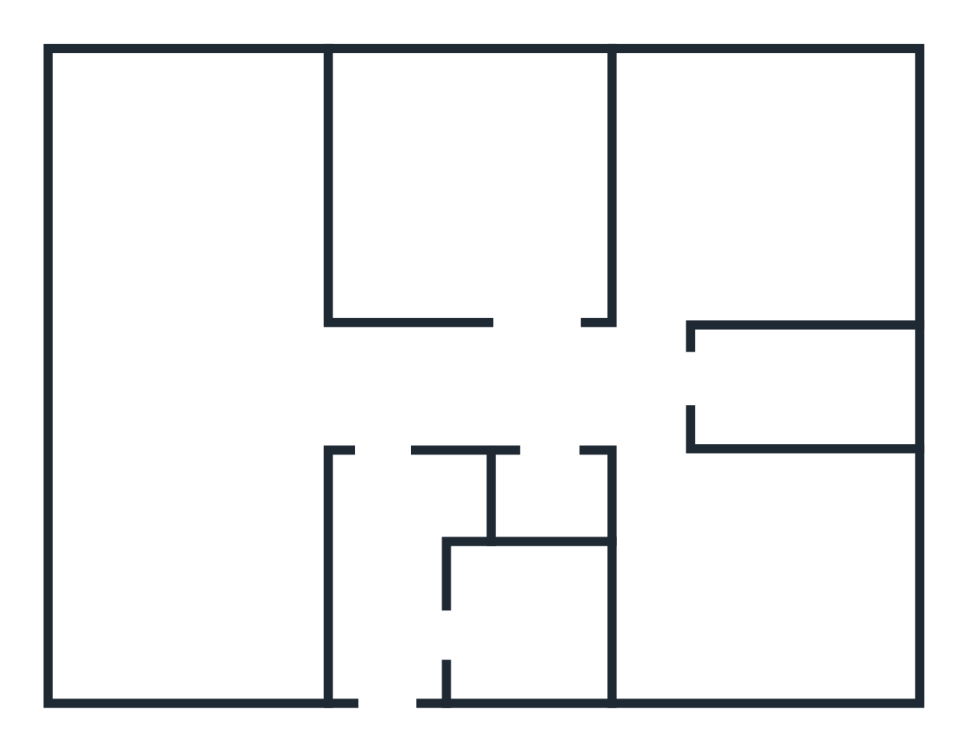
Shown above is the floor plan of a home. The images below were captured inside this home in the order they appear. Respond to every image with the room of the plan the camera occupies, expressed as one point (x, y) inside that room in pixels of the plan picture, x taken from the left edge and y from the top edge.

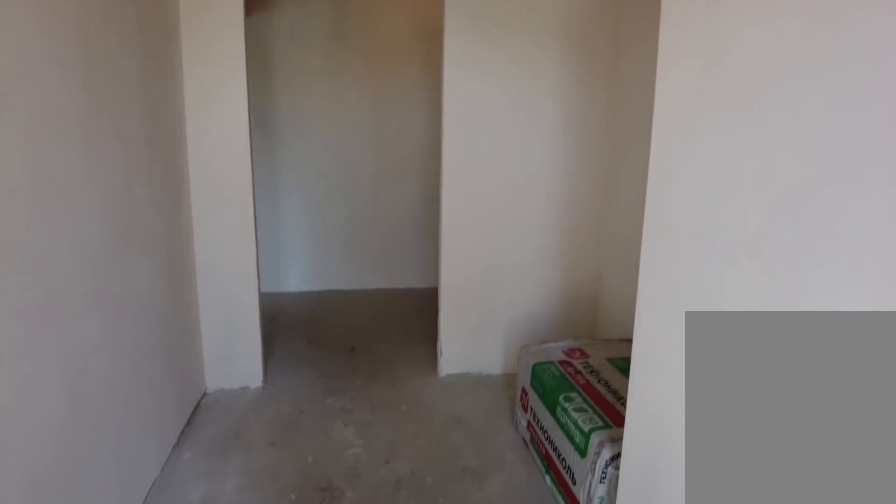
(405, 656)
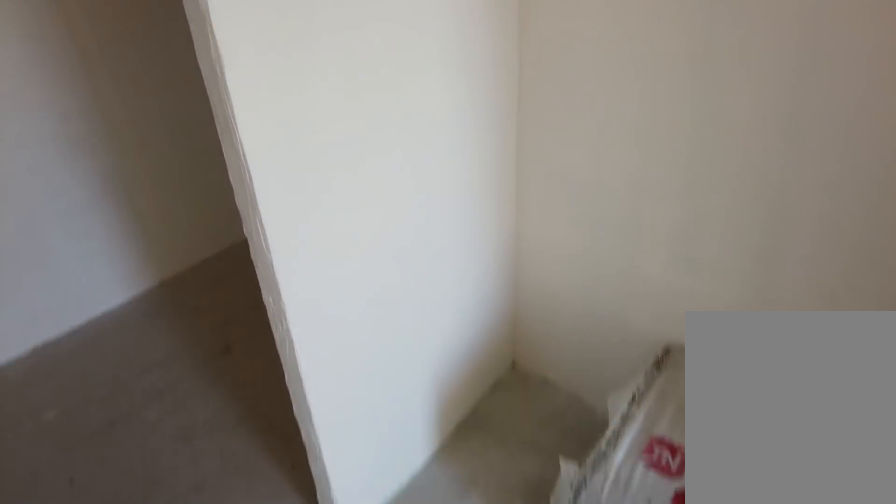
(379, 526)
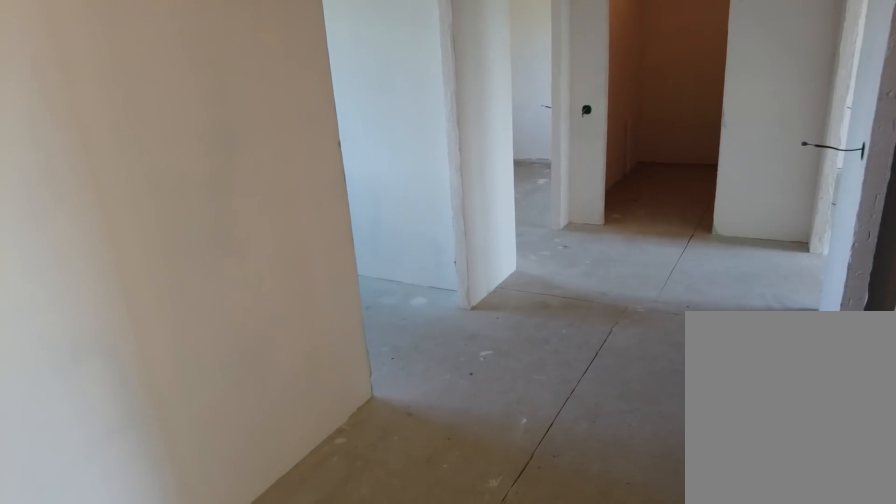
(388, 418)
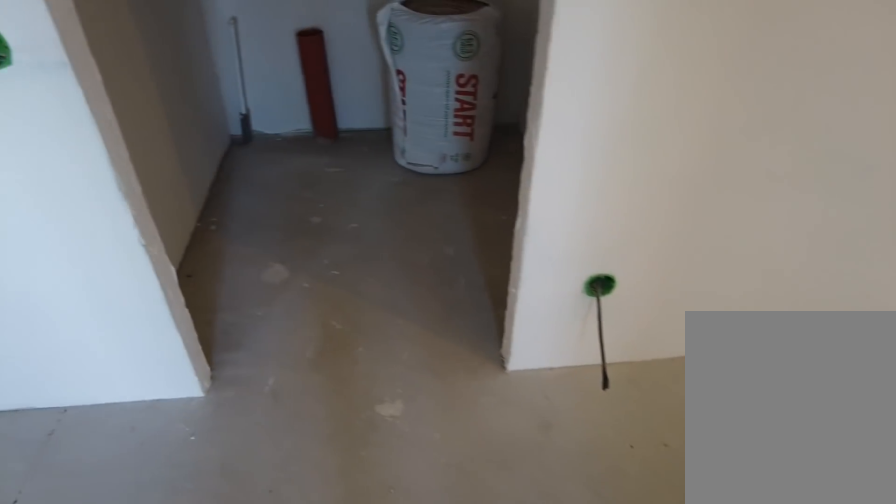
(563, 410)
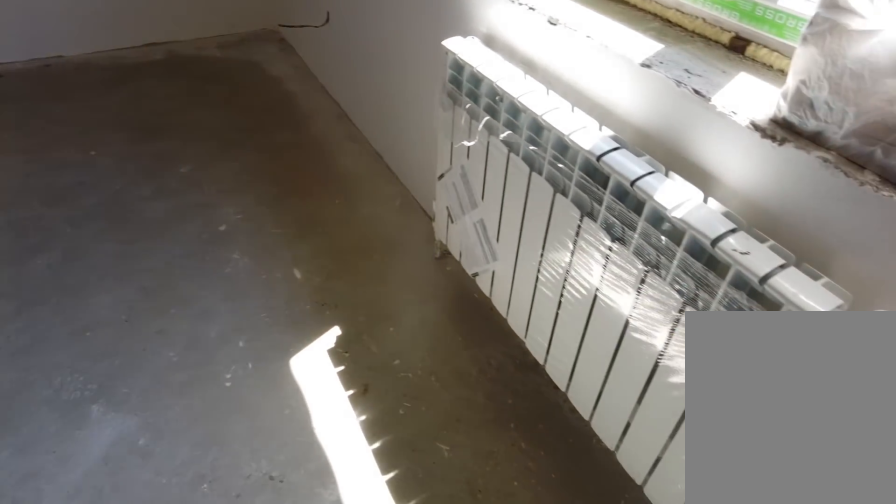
(700, 607)
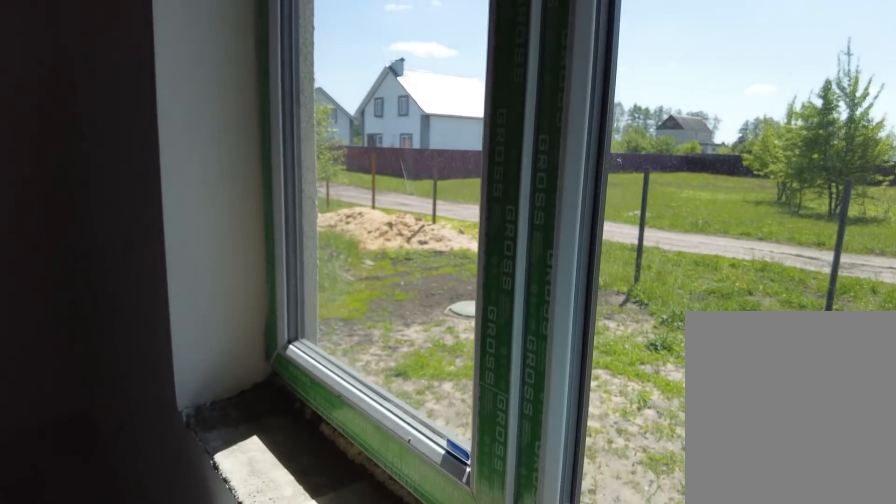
(700, 607)
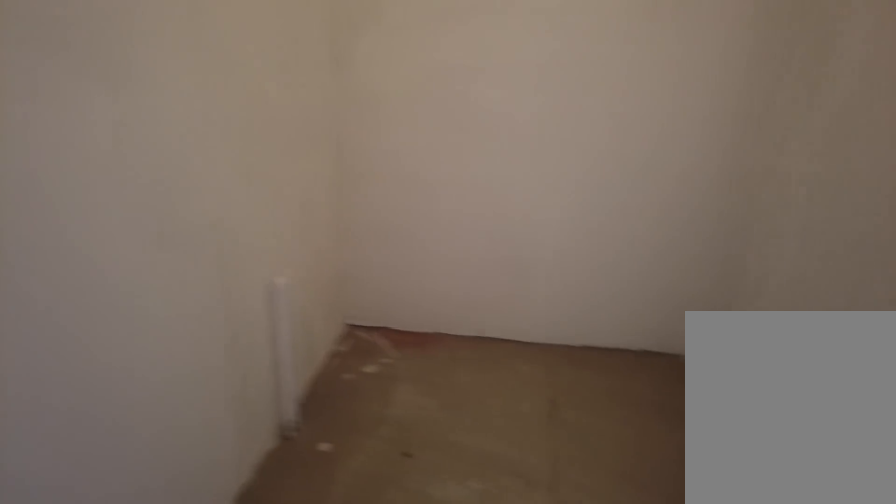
(651, 396)
